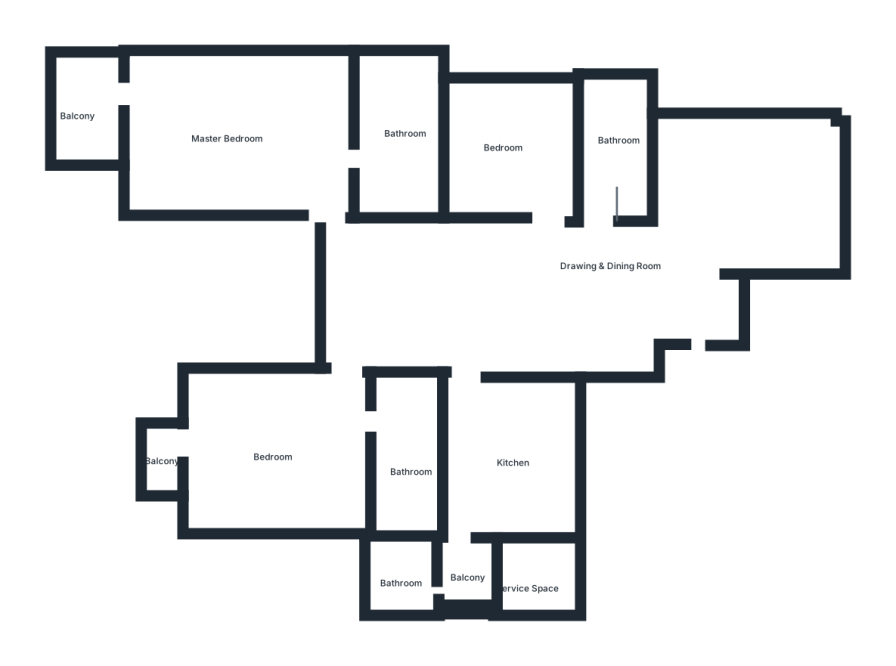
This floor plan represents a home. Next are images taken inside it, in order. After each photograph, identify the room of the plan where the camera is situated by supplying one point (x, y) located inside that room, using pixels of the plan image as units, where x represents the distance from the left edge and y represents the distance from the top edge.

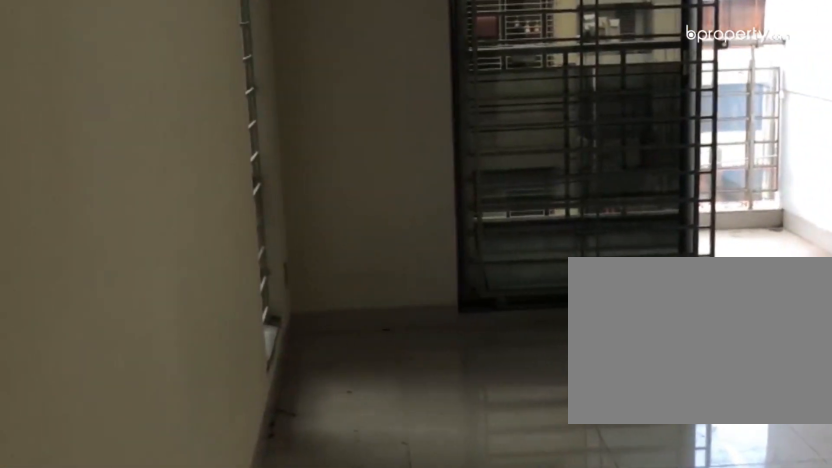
(248, 137)
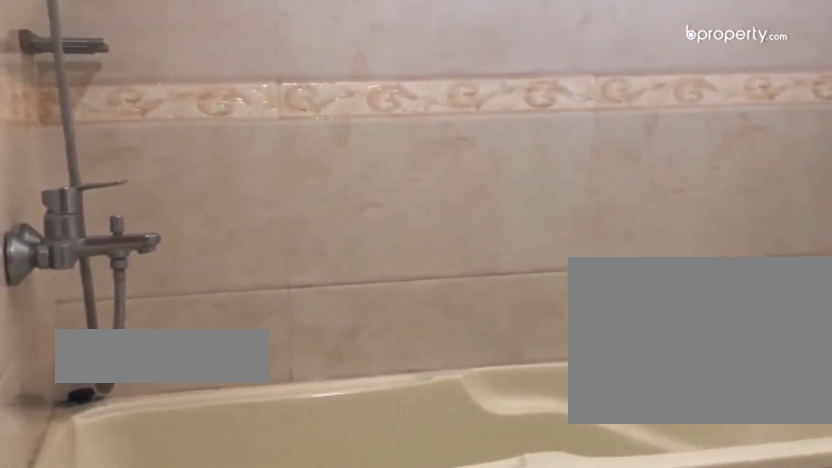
(403, 140)
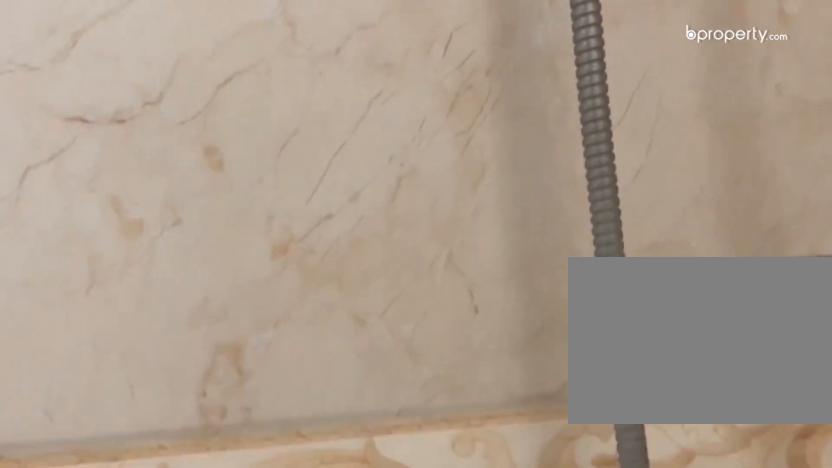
(397, 141)
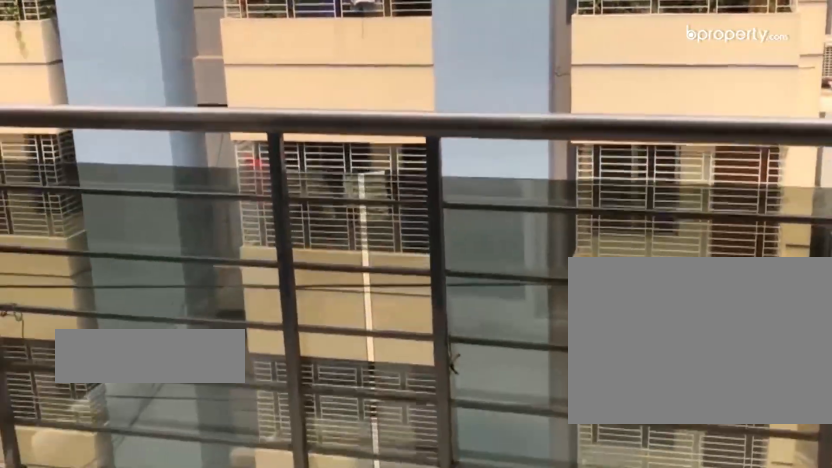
(95, 105)
